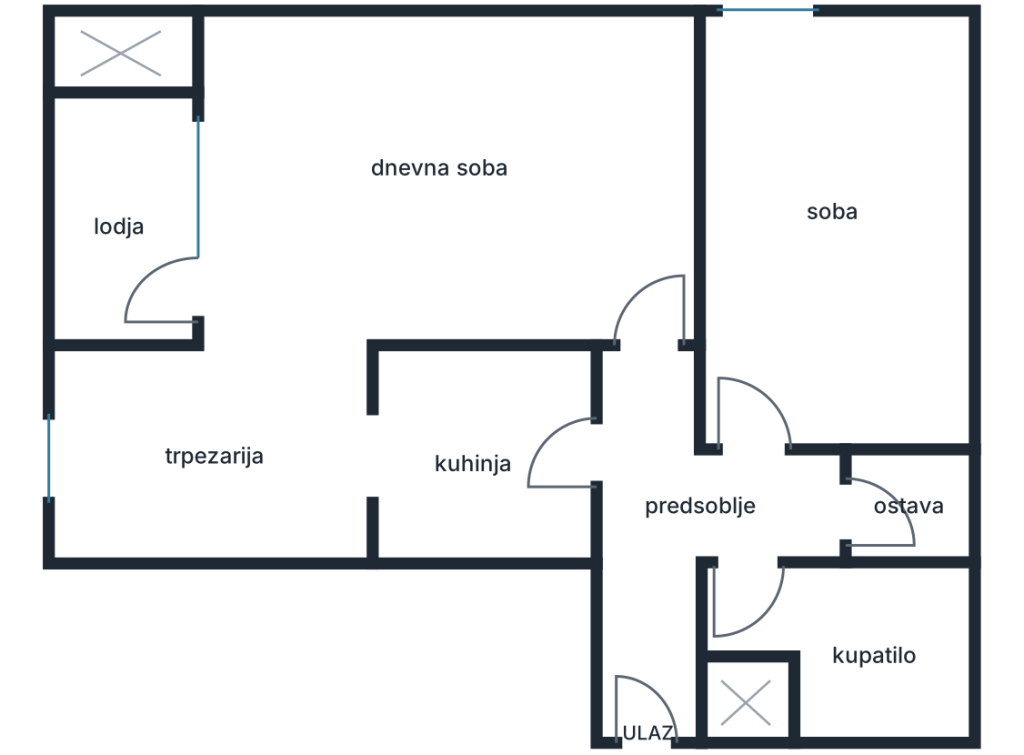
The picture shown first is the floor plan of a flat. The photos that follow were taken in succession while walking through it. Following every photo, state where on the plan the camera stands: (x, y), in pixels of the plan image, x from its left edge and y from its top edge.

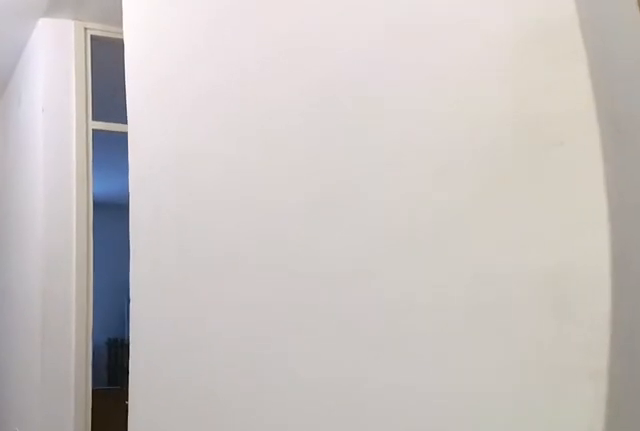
(658, 687)
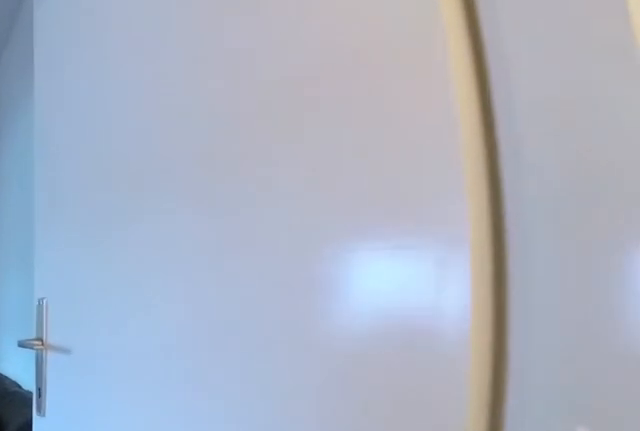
(641, 394)
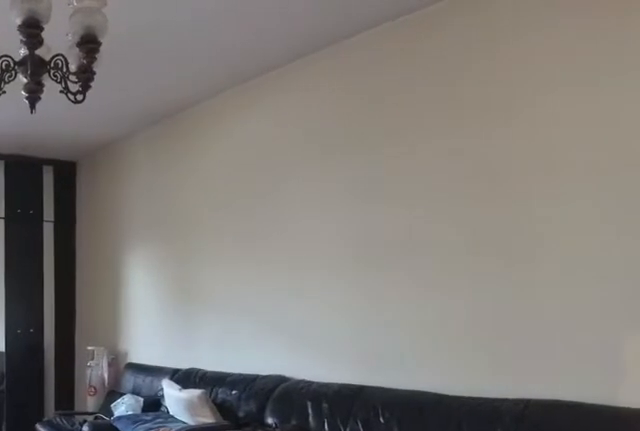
(670, 286)
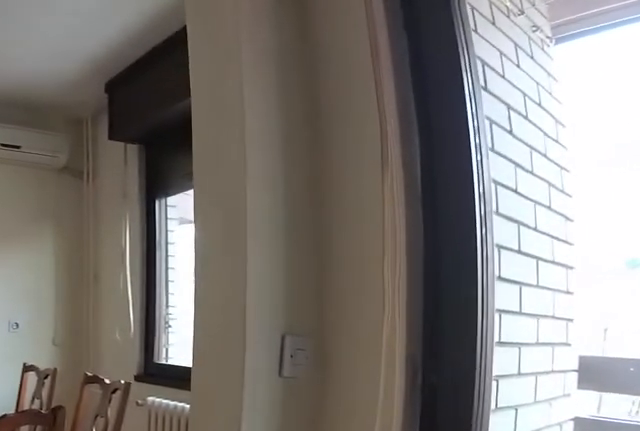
(250, 215)
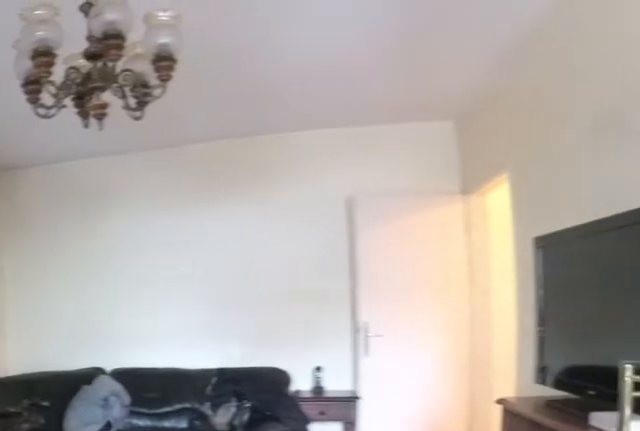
(222, 250)
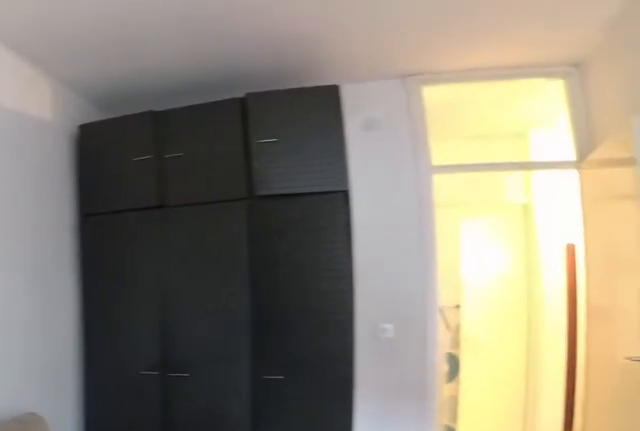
(750, 58)
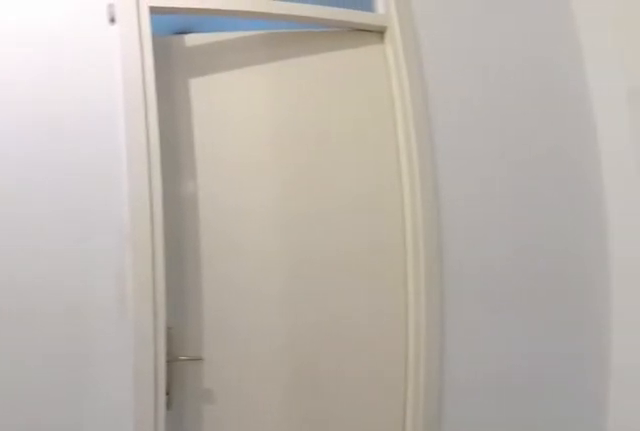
(798, 515)
